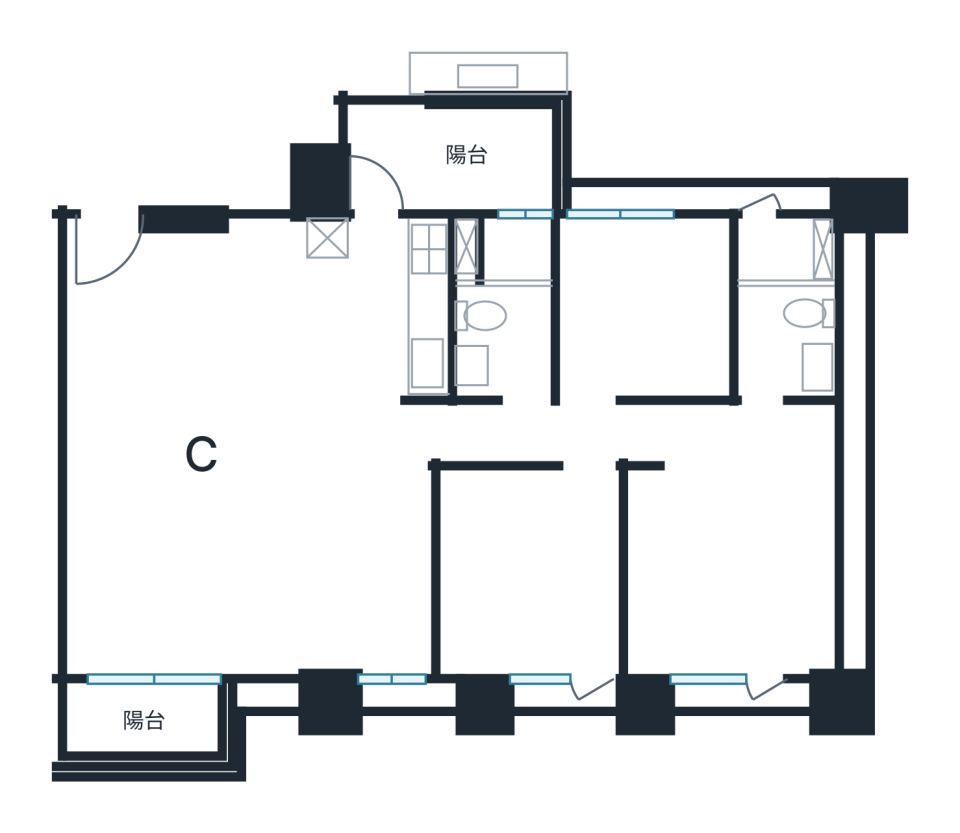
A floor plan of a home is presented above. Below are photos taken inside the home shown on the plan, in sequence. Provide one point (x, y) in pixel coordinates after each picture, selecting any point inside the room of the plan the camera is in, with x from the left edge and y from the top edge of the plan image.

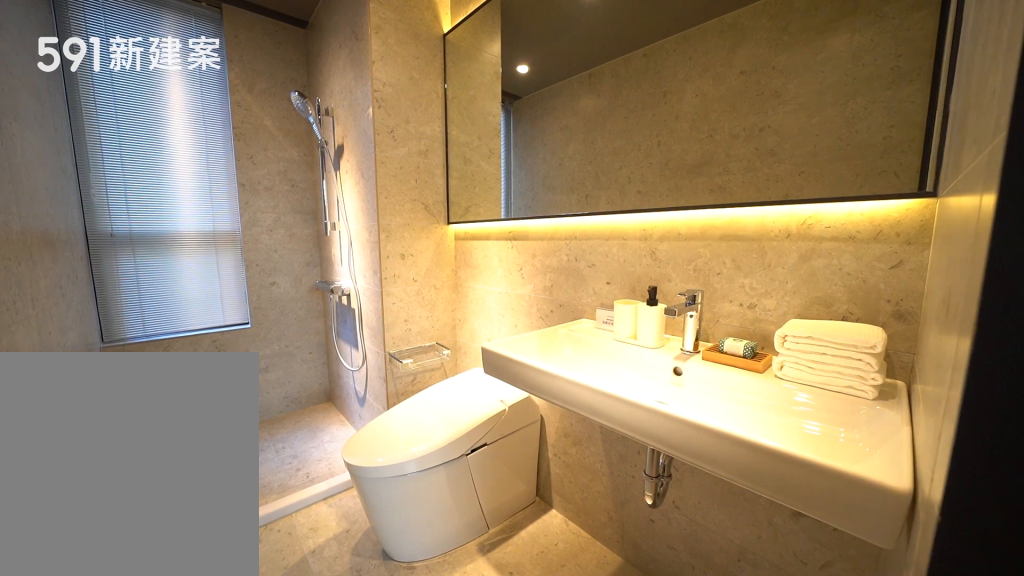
(786, 304)
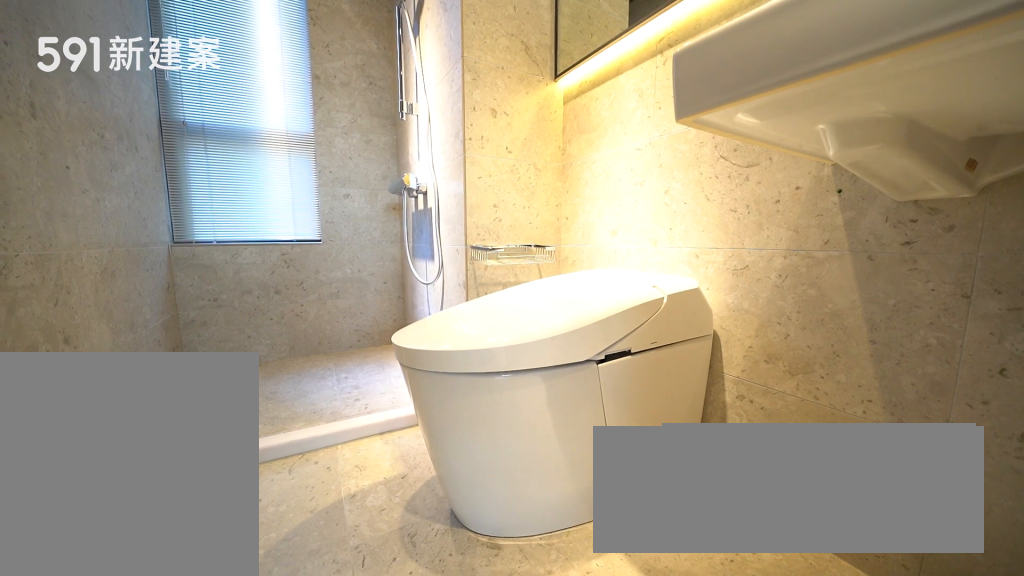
(786, 304)
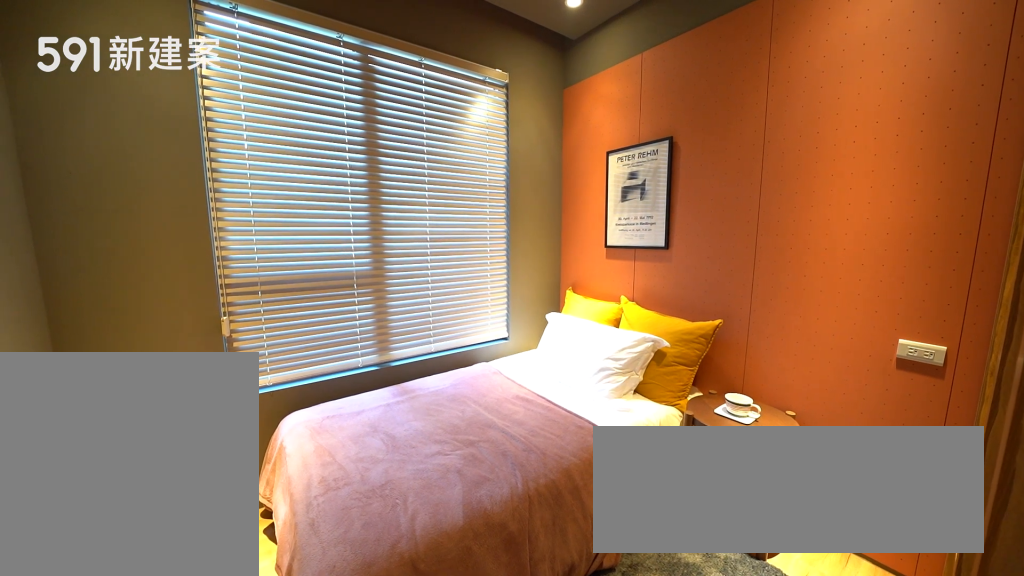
(653, 301)
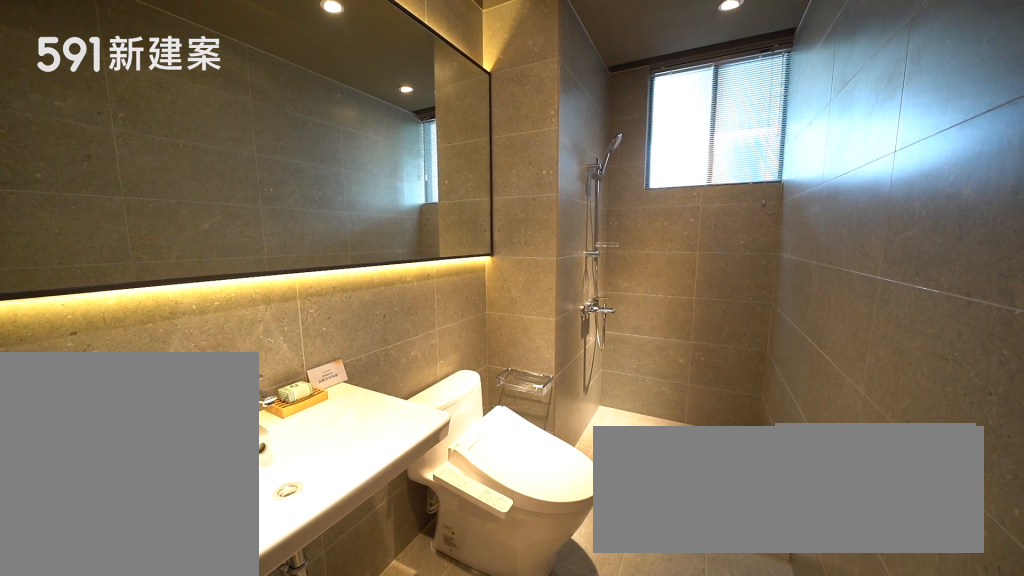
(506, 304)
